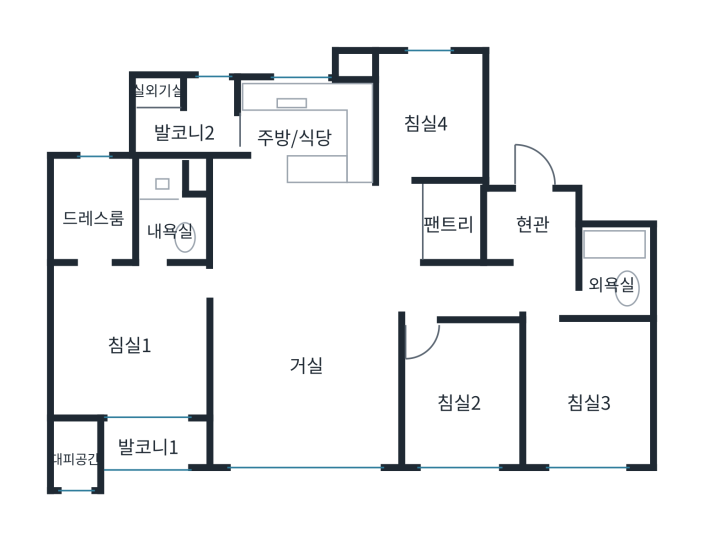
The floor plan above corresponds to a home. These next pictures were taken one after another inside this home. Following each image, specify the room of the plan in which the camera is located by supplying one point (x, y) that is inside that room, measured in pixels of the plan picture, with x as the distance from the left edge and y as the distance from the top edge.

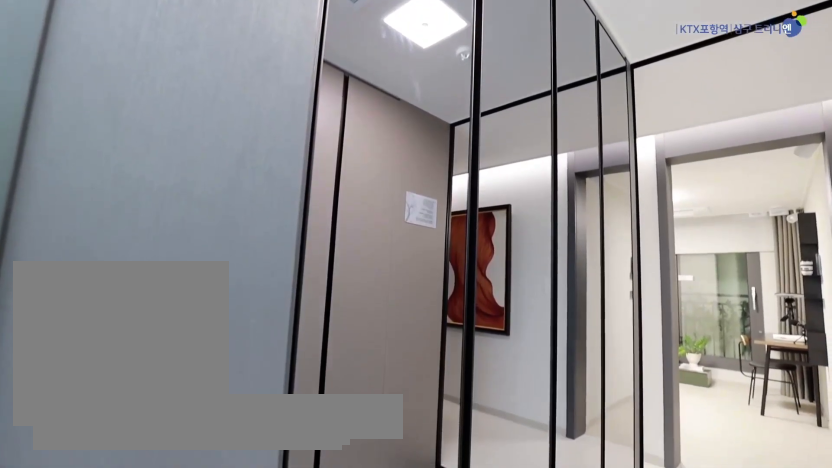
(527, 230)
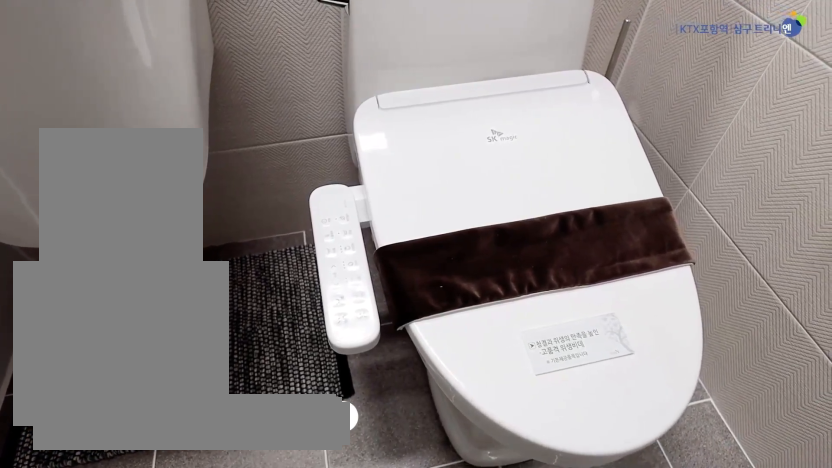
(617, 272)
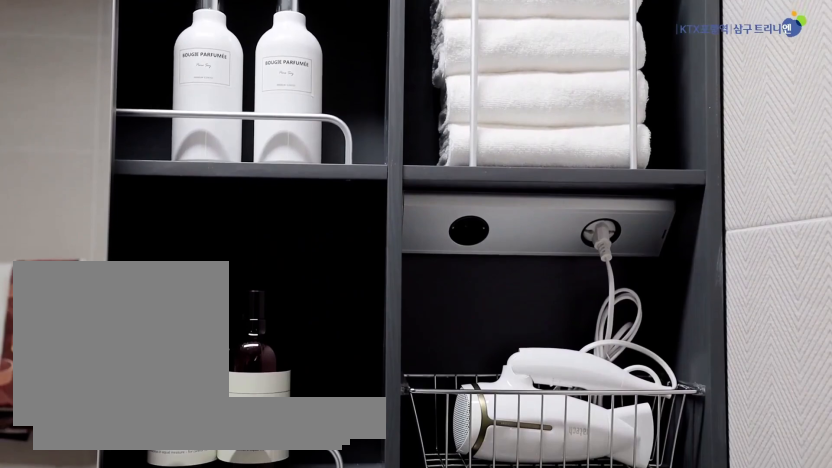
(617, 272)
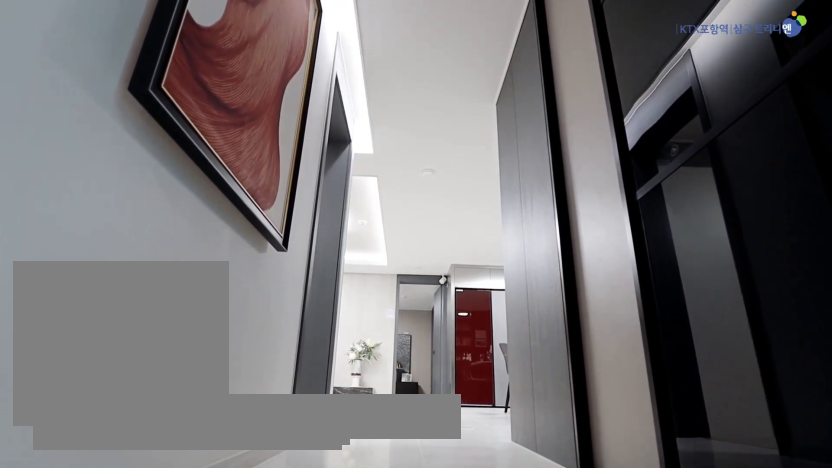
(487, 291)
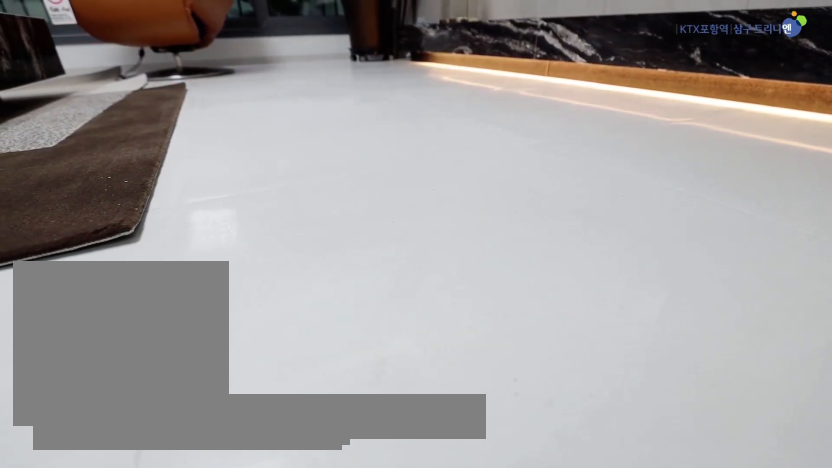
(306, 367)
